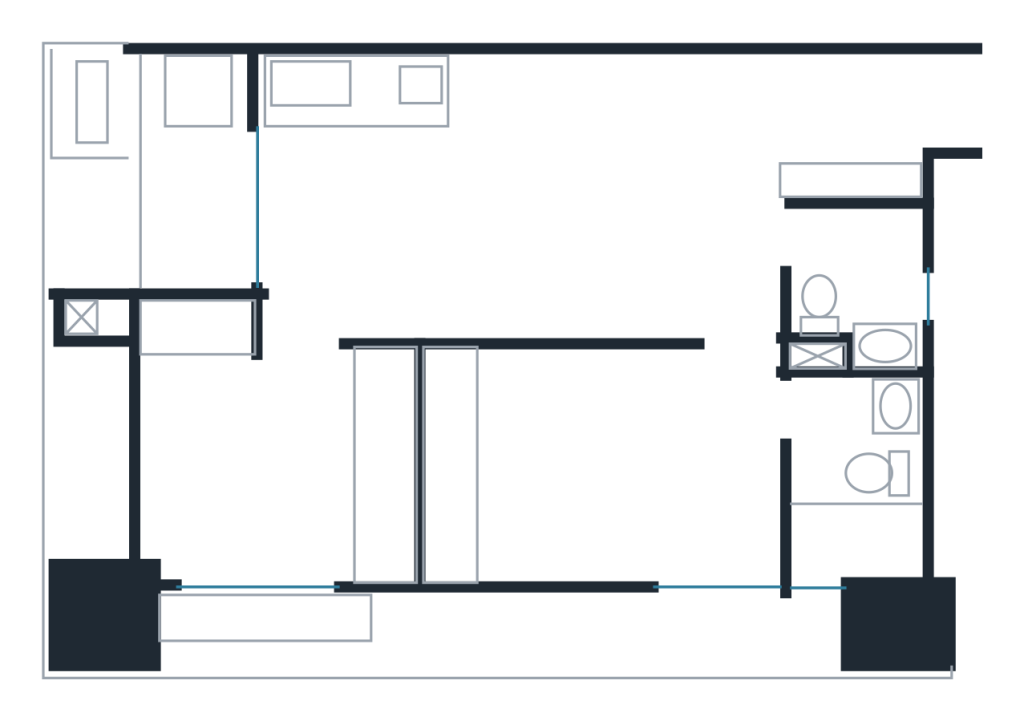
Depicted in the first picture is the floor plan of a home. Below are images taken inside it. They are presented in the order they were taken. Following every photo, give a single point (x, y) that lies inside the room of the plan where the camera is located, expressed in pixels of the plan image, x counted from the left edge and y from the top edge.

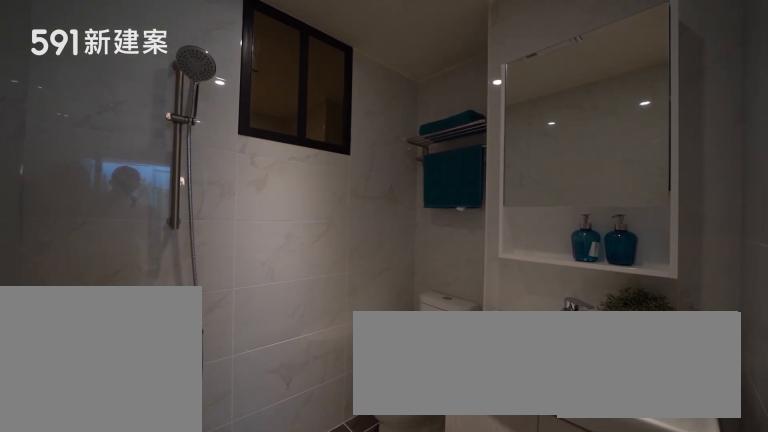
(859, 282)
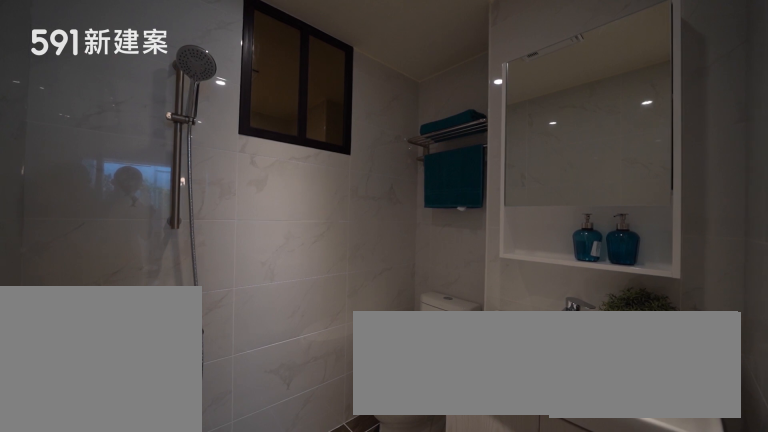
(859, 282)
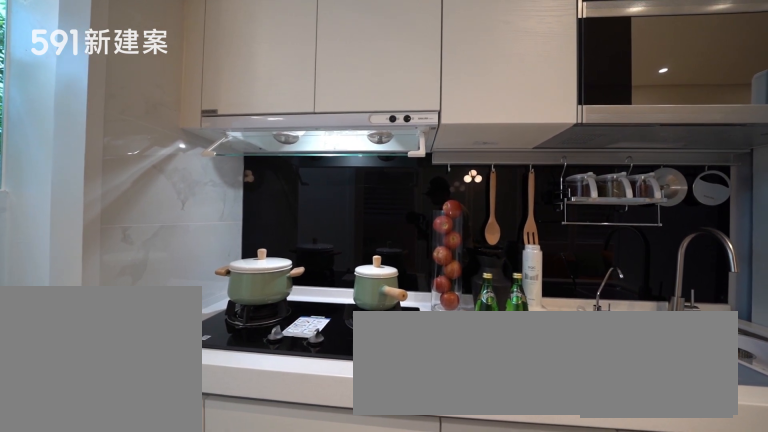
(387, 127)
